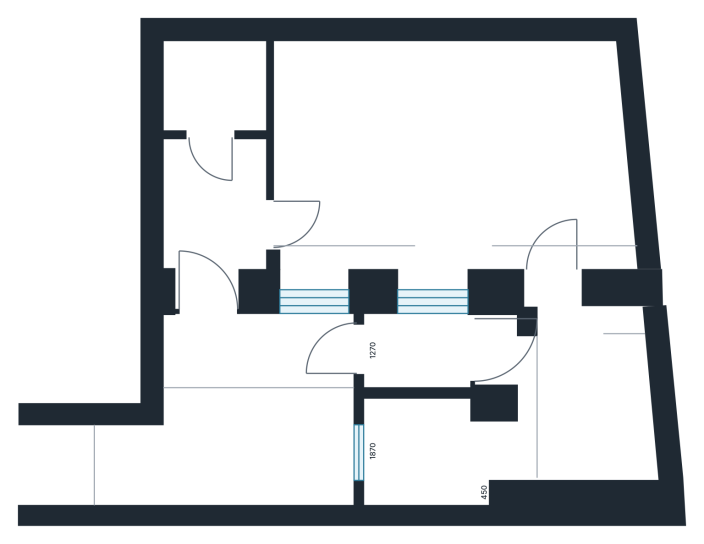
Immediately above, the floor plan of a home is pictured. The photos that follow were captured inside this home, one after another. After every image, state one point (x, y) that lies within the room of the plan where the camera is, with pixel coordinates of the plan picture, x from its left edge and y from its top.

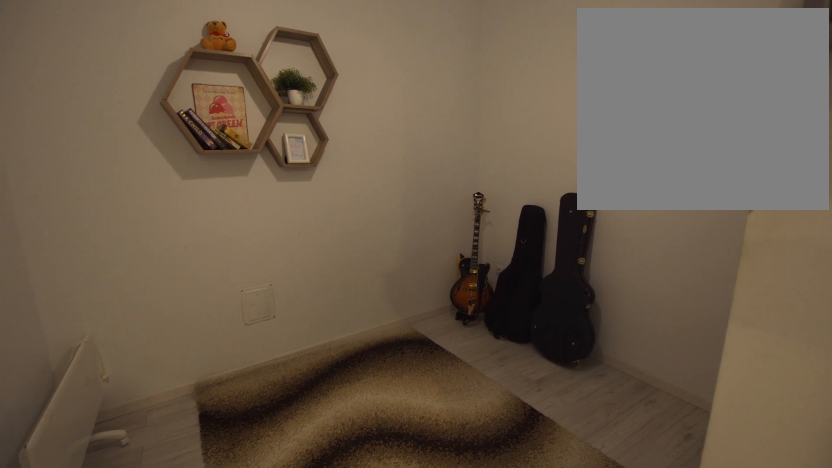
(568, 389)
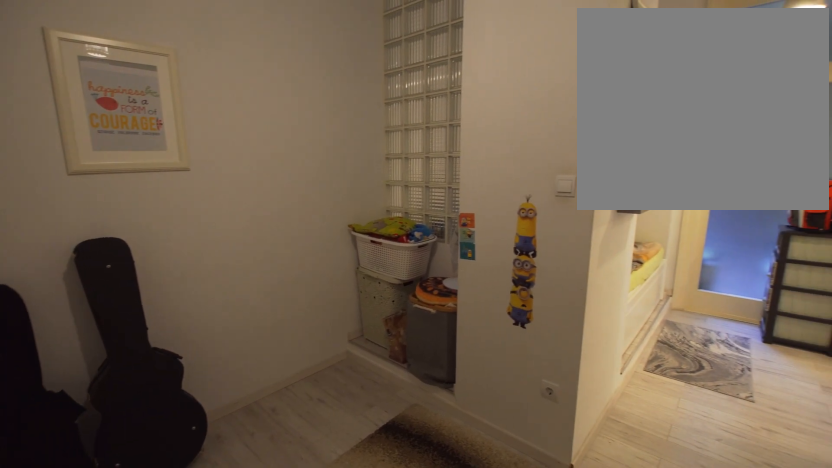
(568, 389)
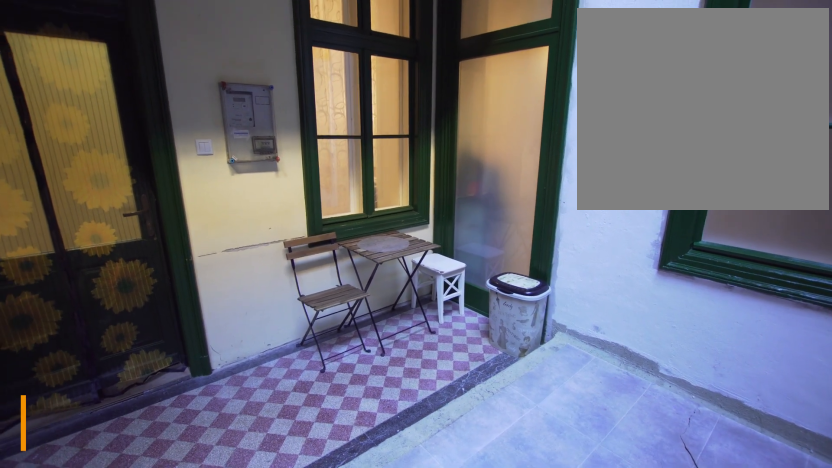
(245, 419)
